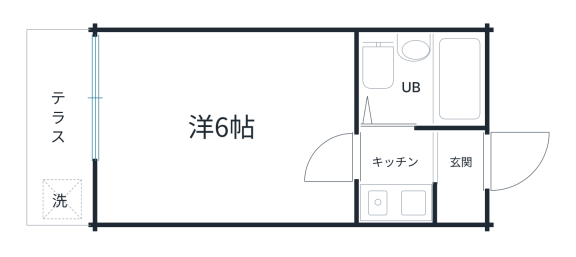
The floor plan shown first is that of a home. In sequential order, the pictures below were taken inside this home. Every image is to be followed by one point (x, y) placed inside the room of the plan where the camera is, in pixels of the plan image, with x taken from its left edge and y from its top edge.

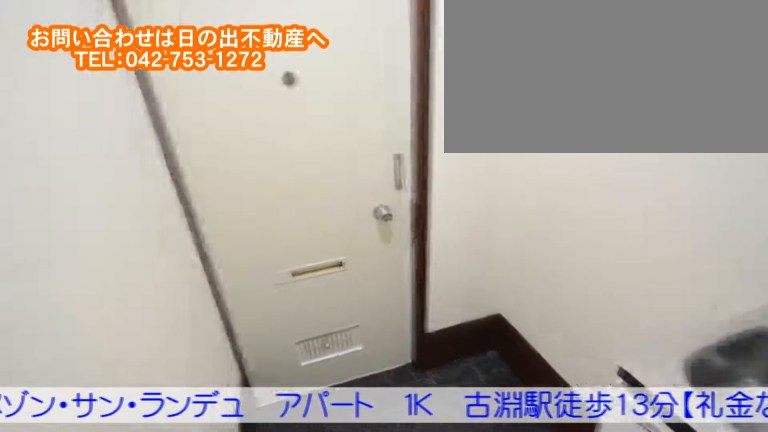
(441, 160)
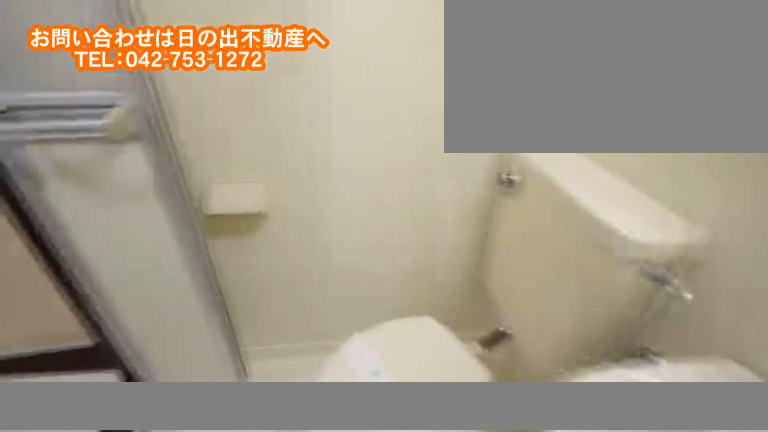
(448, 82)
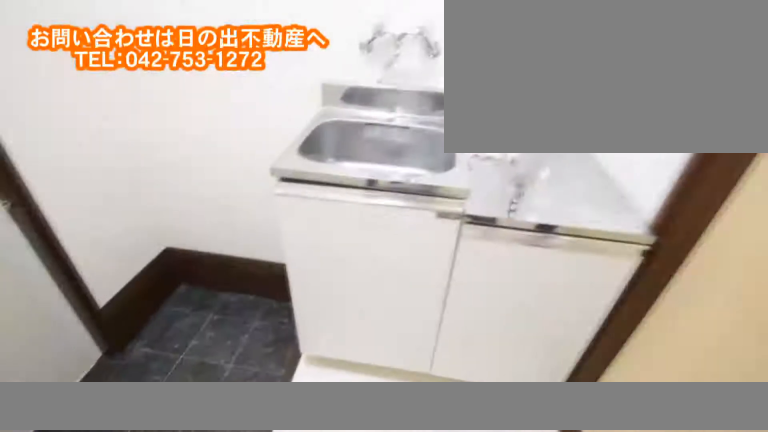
(395, 151)
